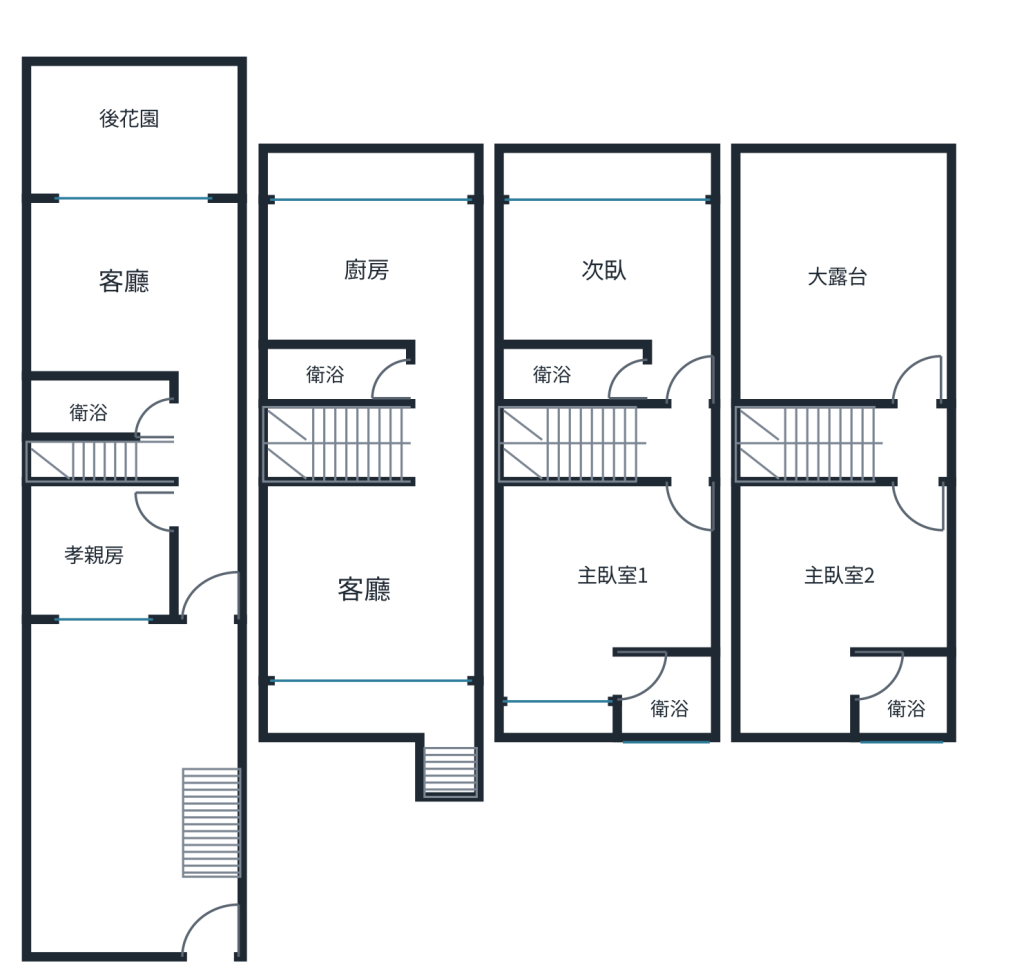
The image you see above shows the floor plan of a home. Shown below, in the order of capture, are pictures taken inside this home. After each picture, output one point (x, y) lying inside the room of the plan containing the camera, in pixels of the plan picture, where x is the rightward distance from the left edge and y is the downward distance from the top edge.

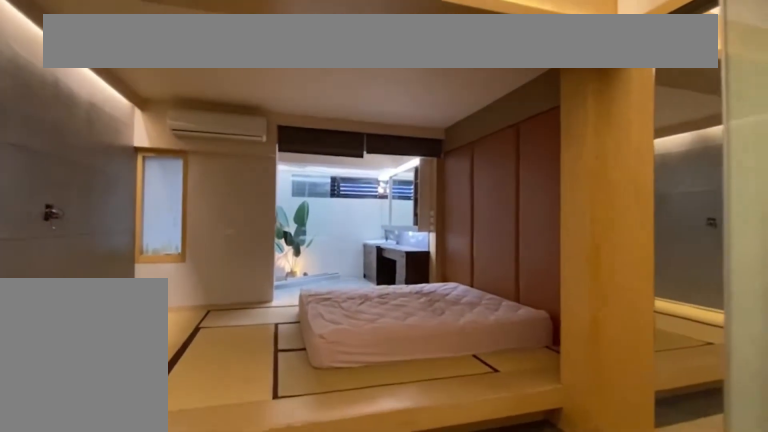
(596, 579)
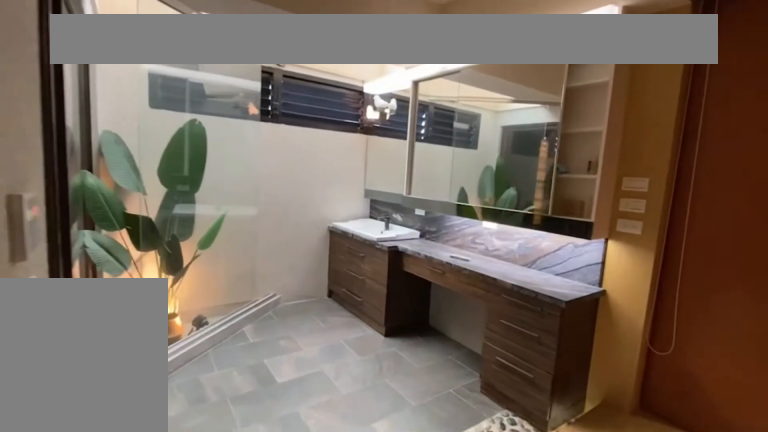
(670, 696)
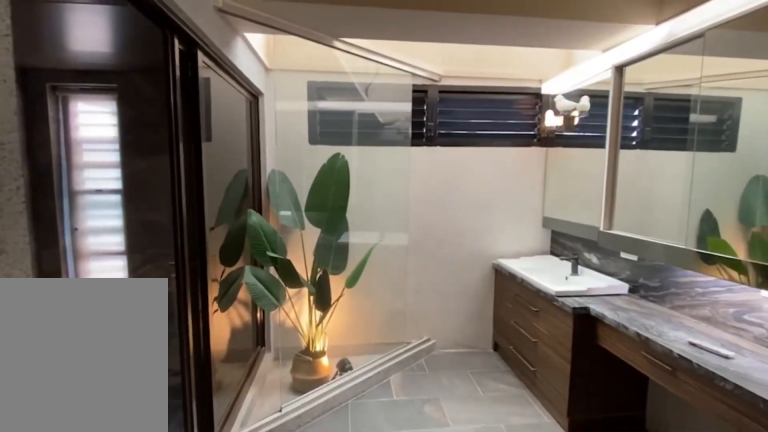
(669, 695)
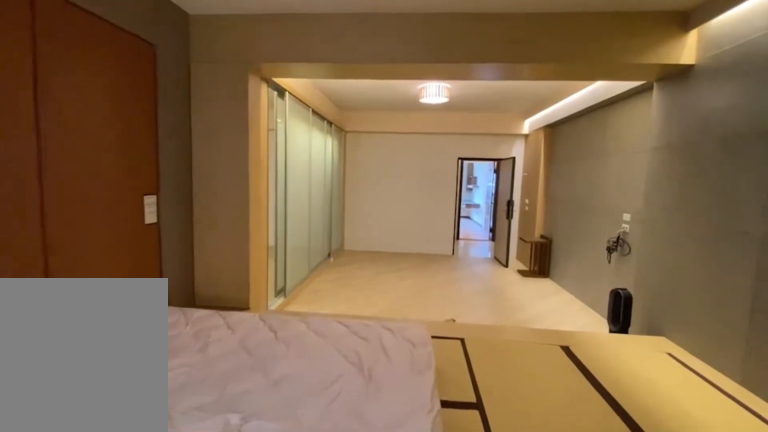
(613, 548)
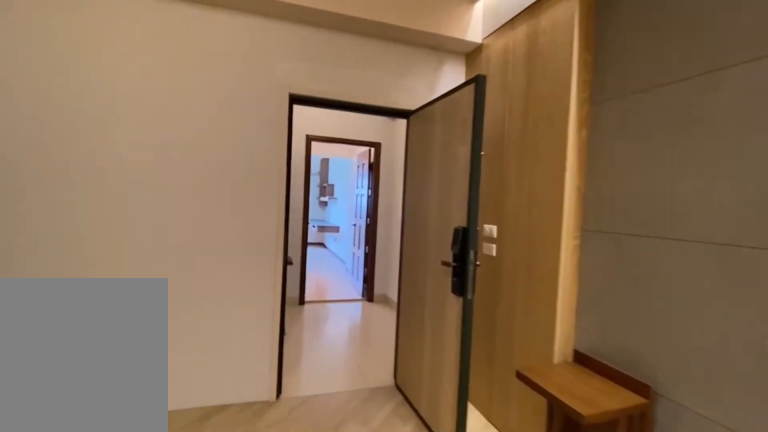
(614, 547)
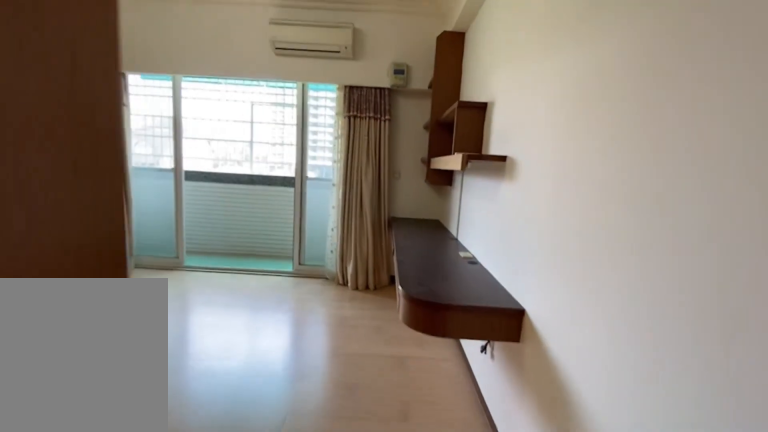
(588, 304)
